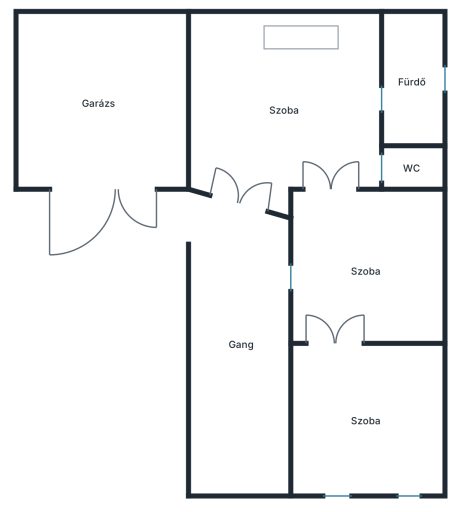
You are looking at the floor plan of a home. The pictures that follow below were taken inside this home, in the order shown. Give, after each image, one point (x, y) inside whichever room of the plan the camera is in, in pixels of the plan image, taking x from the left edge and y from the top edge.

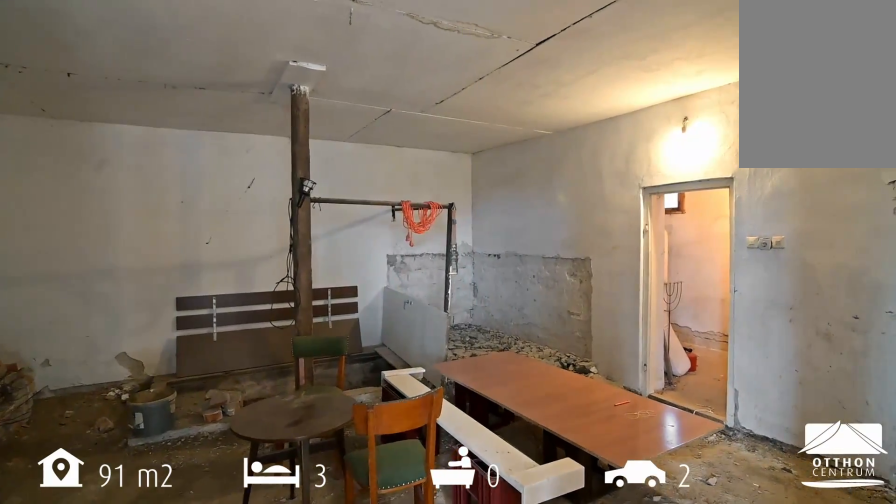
(296, 131)
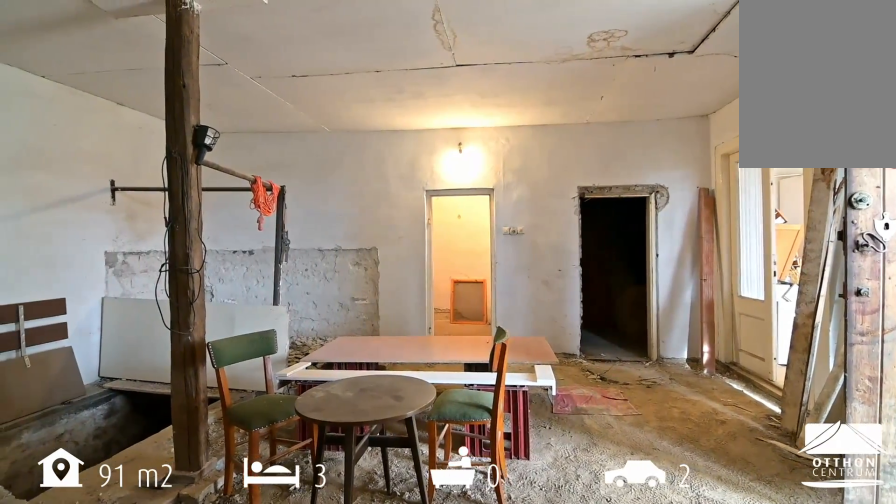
(296, 131)
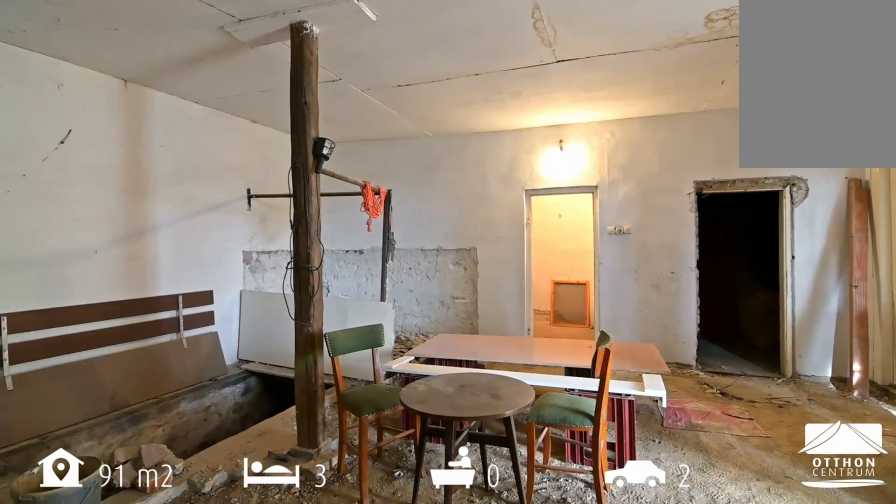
(296, 131)
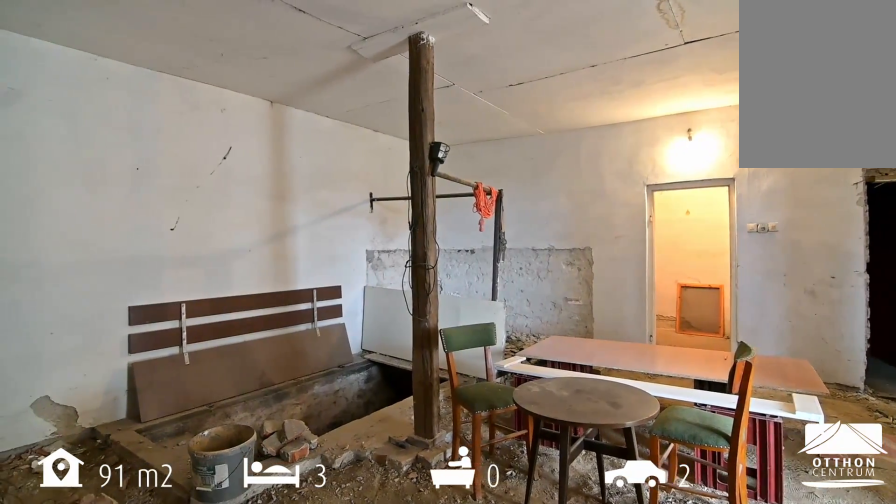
(296, 130)
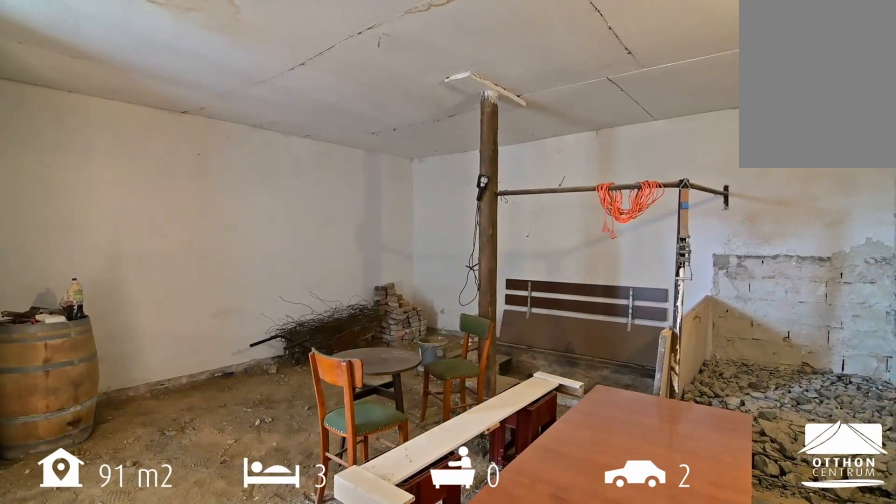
(296, 131)
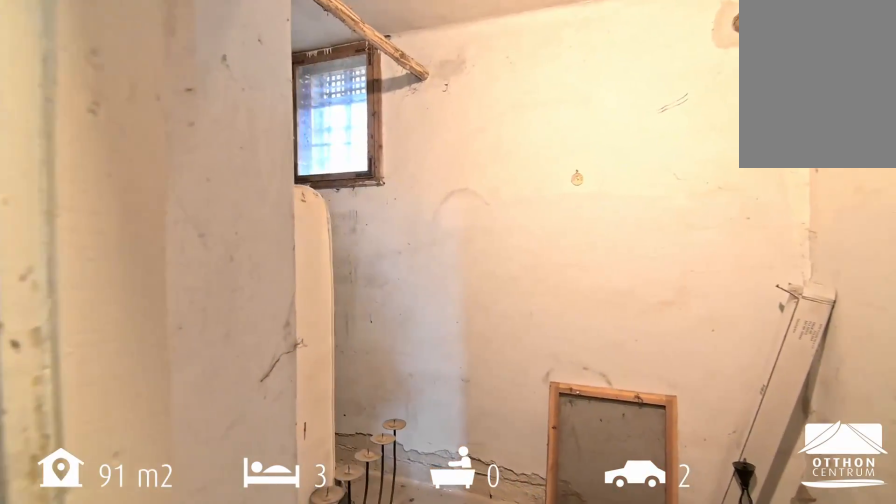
(413, 95)
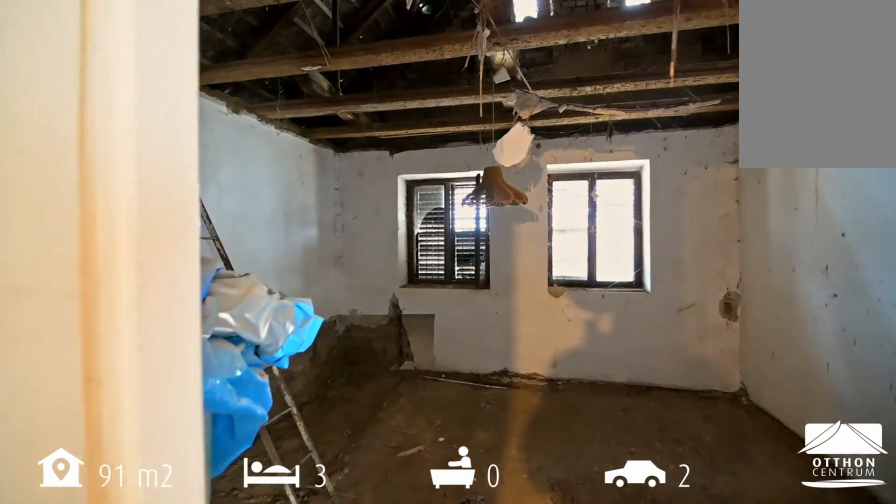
(378, 436)
